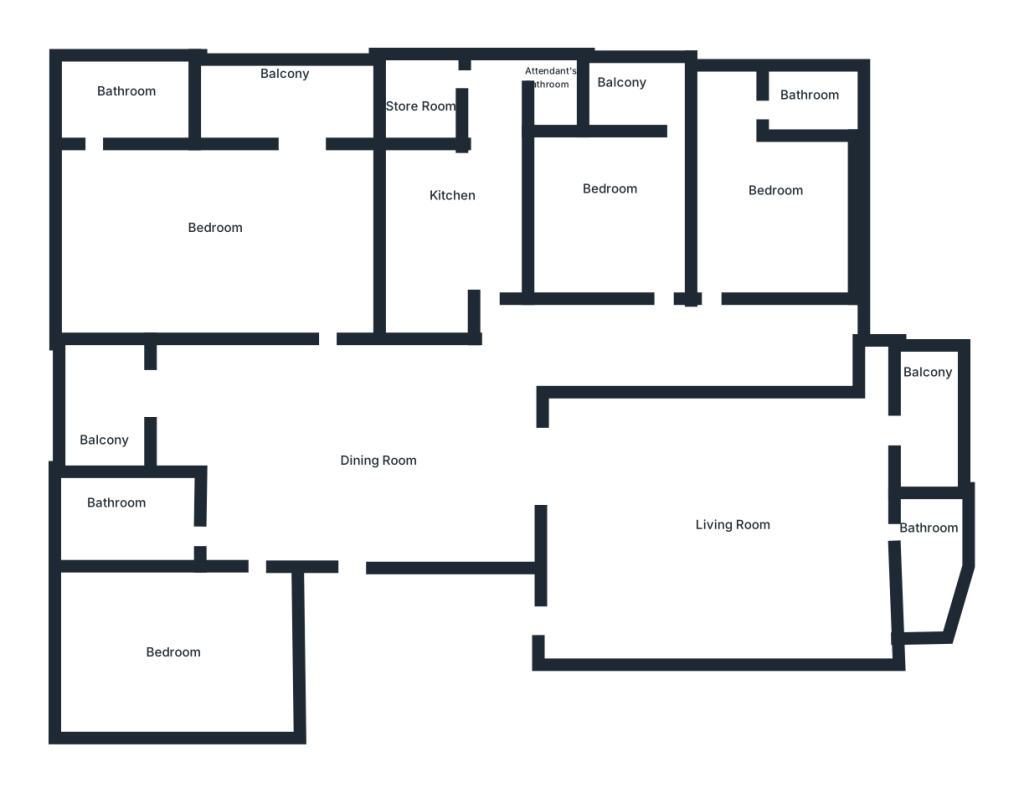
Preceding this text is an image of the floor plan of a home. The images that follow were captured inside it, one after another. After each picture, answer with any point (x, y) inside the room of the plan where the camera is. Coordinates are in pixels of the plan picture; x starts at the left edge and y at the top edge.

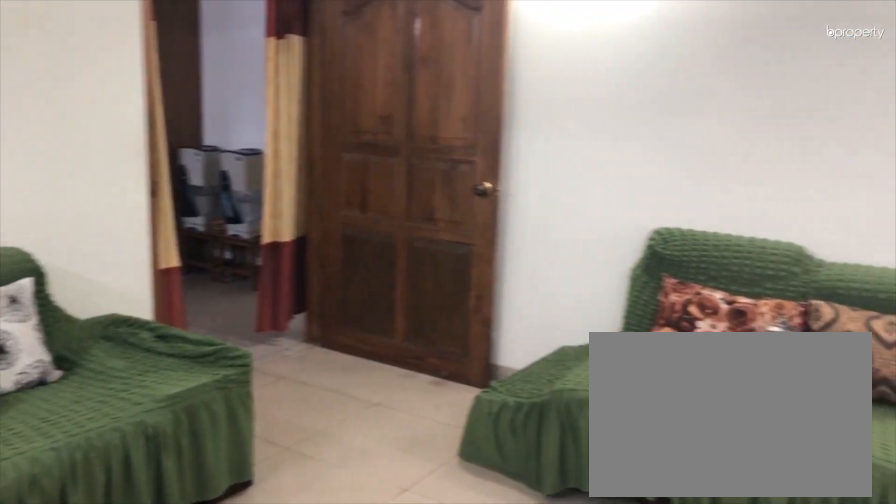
(731, 527)
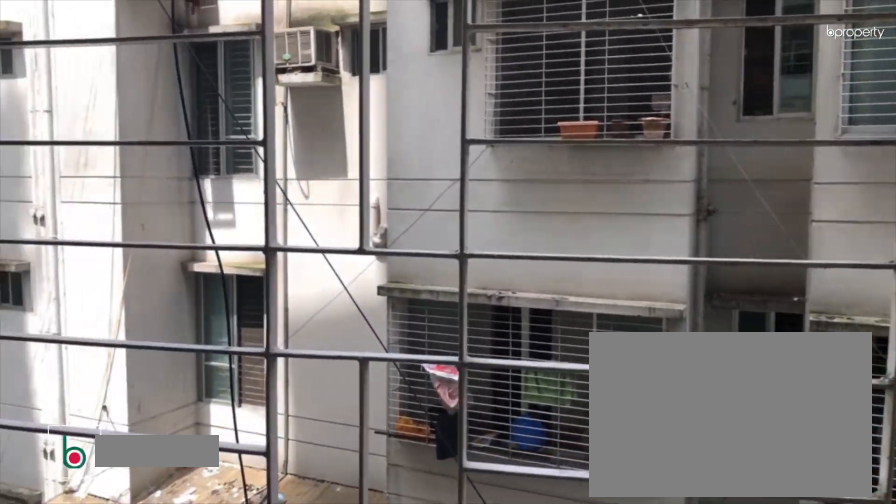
(937, 388)
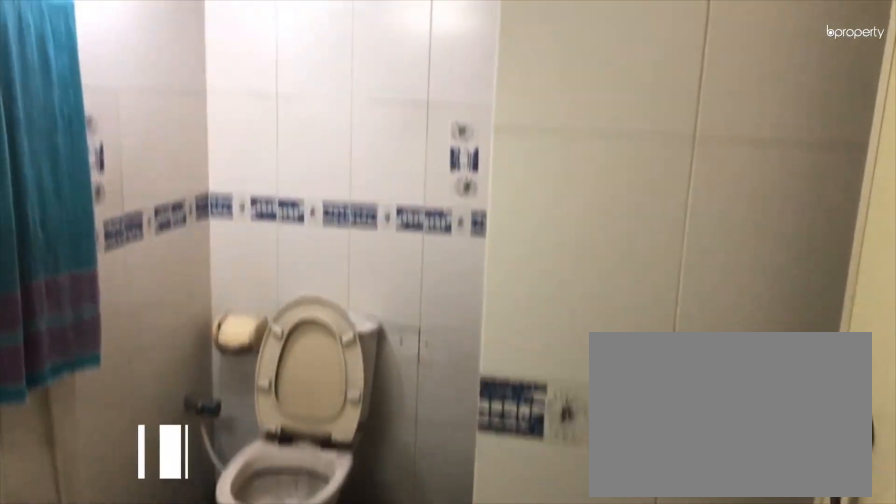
(806, 101)
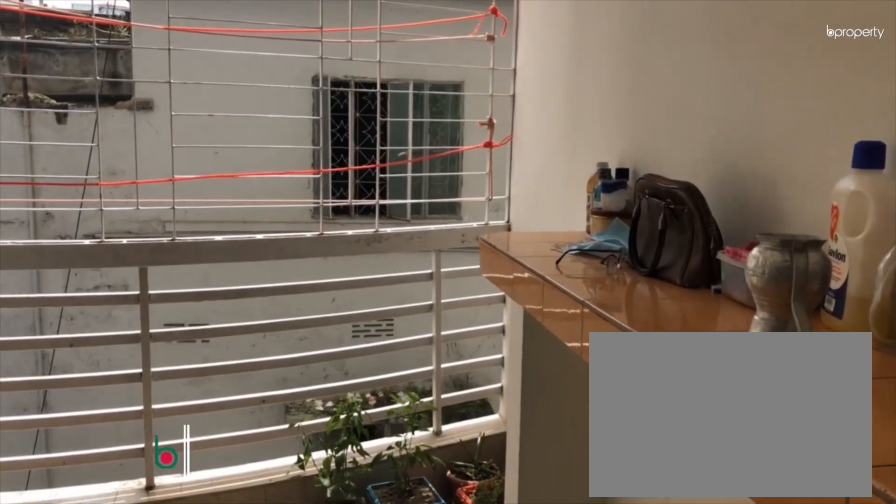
(113, 418)
